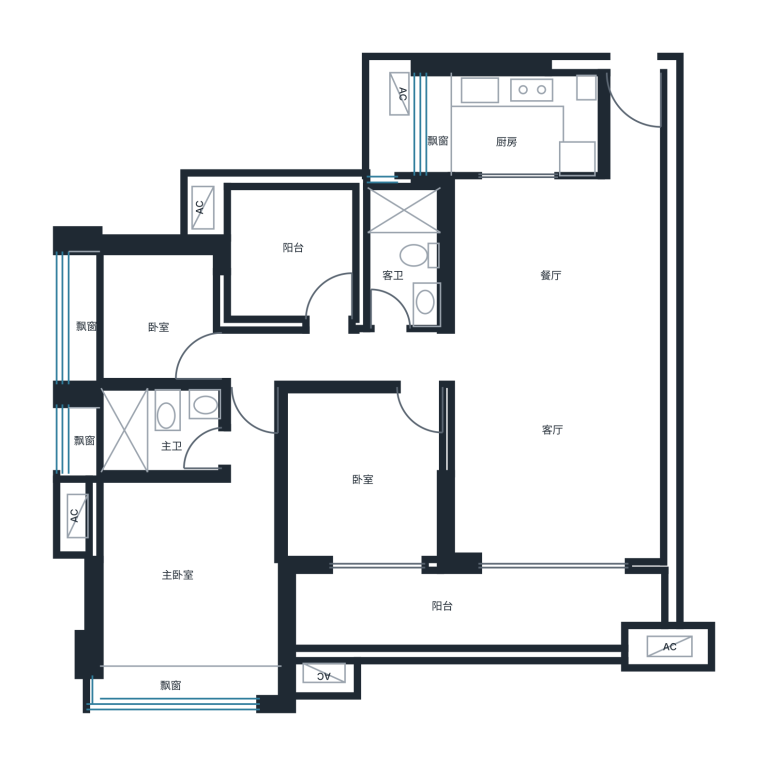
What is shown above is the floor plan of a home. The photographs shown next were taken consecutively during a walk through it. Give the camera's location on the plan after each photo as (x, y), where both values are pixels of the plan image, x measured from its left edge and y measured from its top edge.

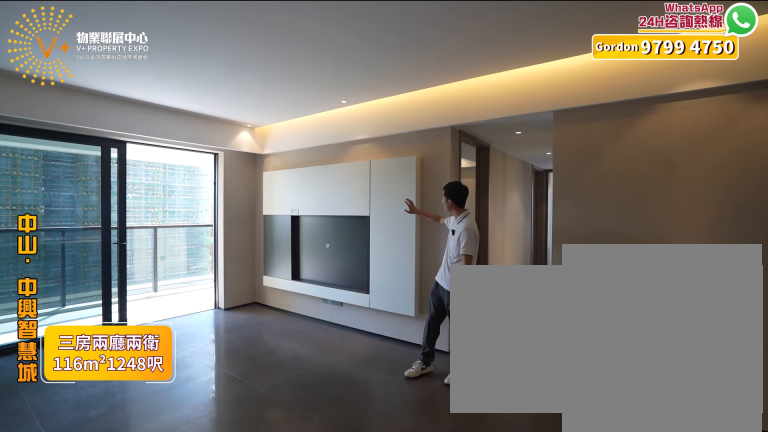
(615, 388)
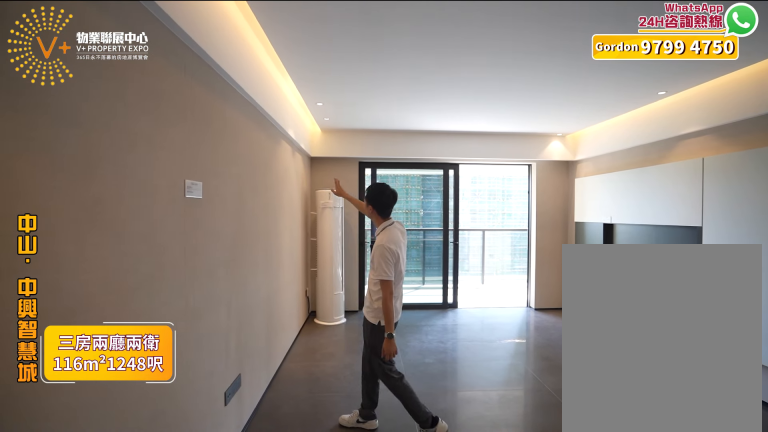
(620, 388)
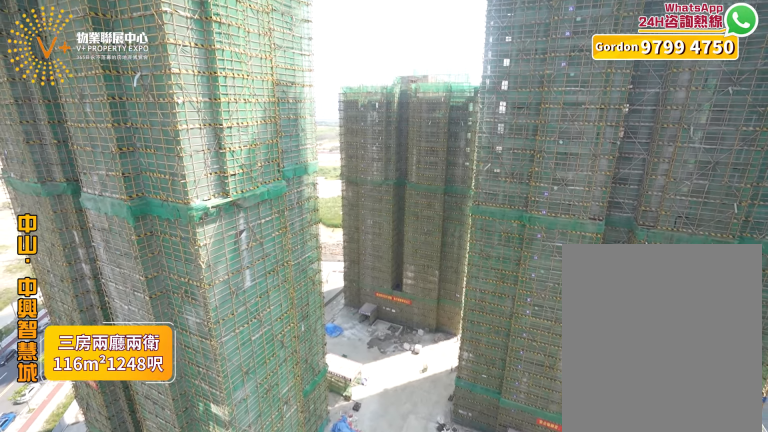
(540, 593)
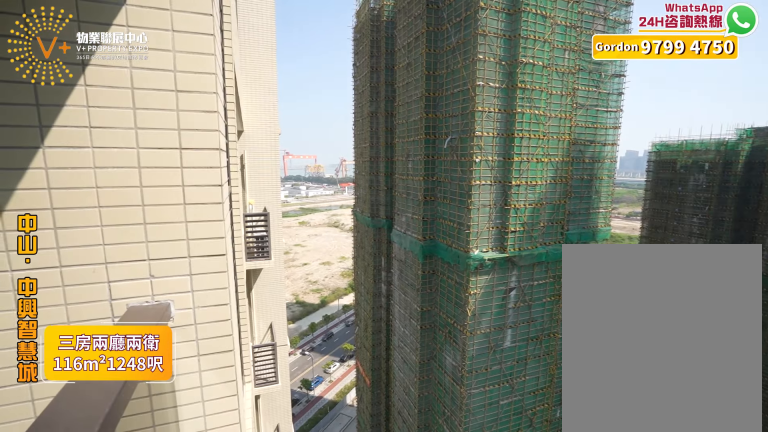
(545, 578)
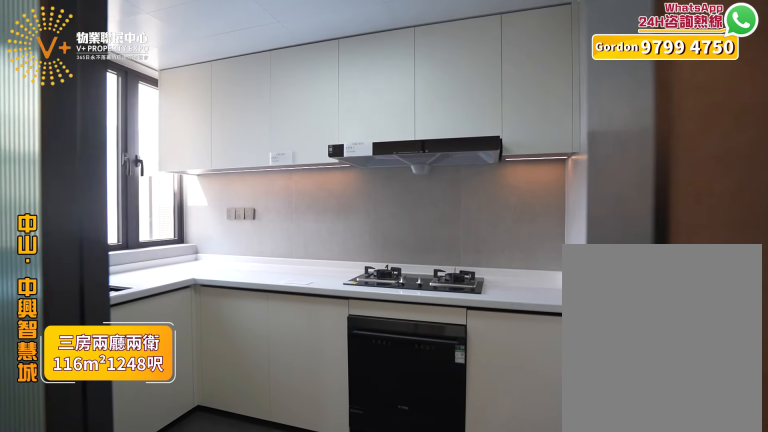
(518, 119)
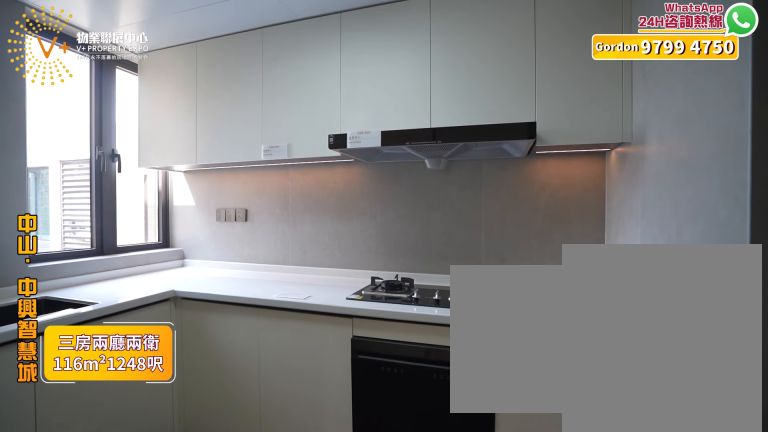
(521, 123)
